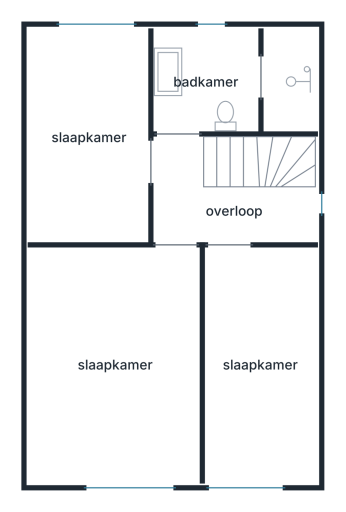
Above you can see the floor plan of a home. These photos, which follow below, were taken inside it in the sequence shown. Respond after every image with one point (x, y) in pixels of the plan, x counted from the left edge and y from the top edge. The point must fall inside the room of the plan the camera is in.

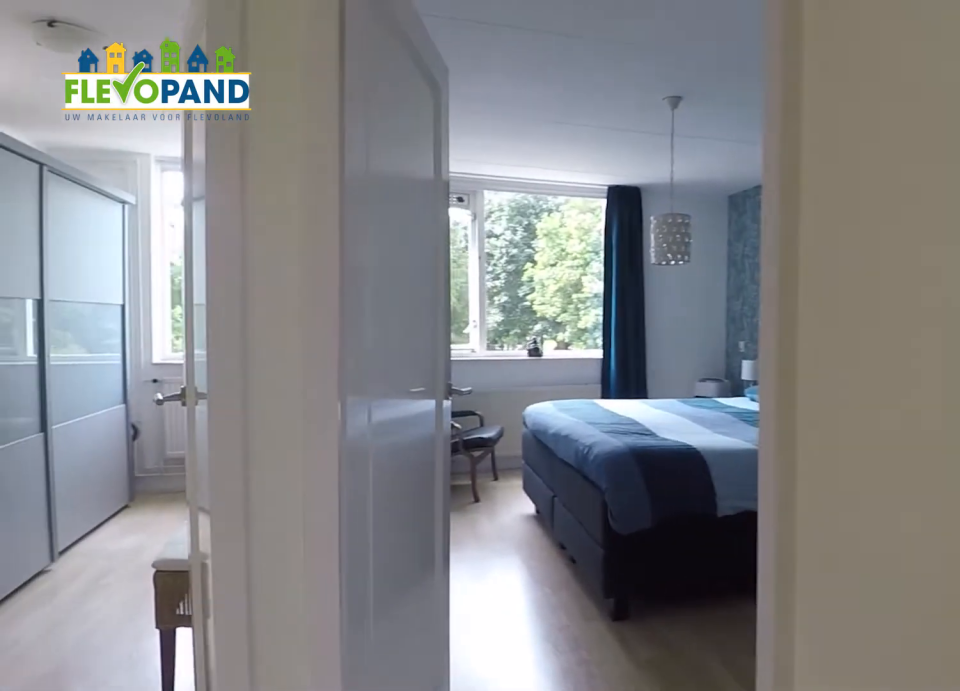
(221, 204)
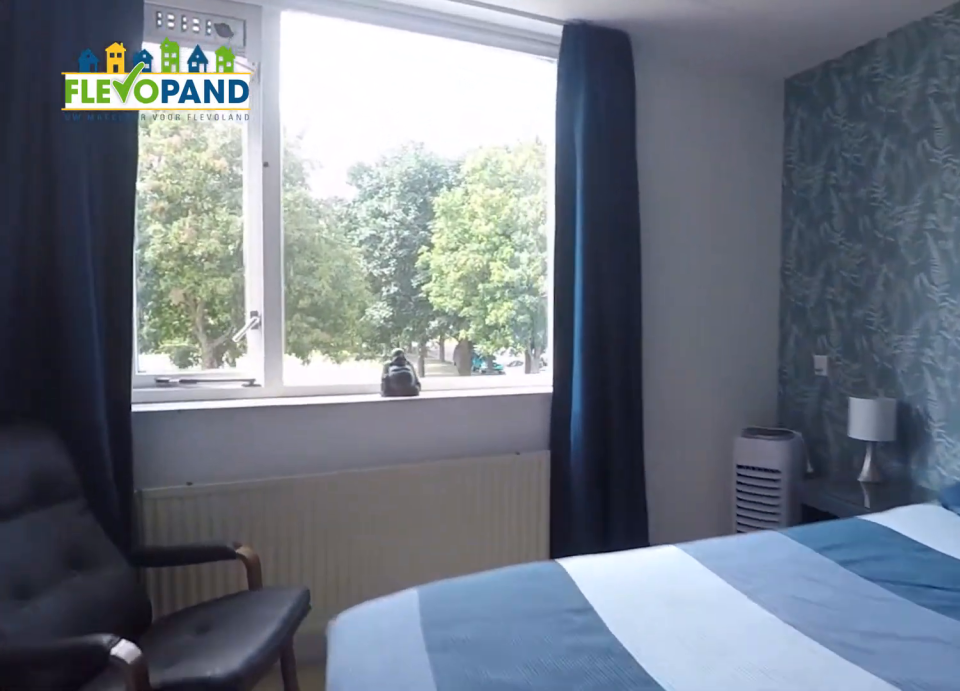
(120, 316)
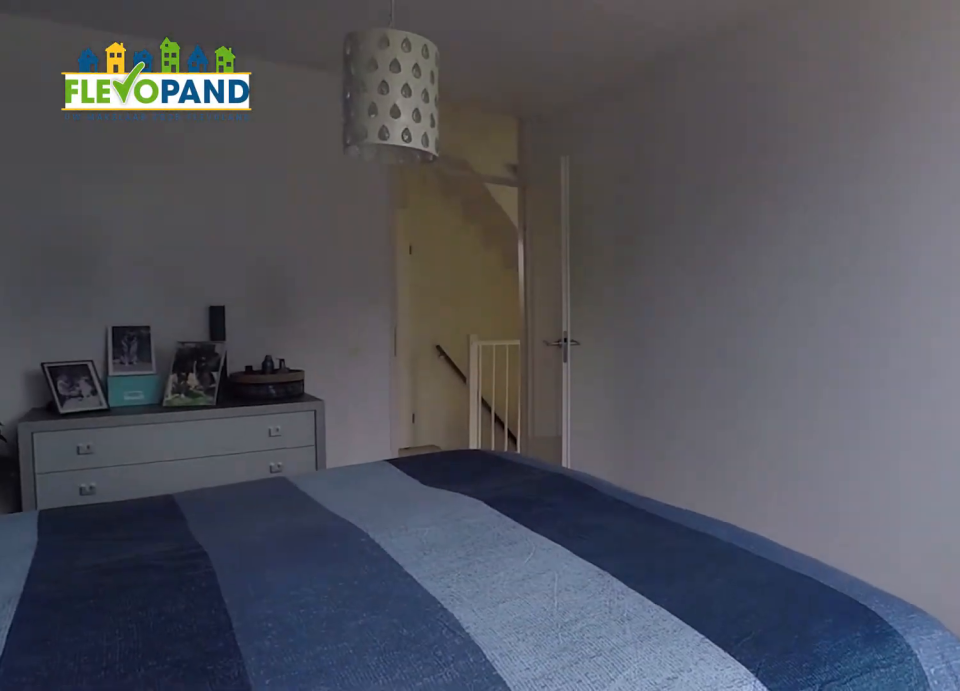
(120, 316)
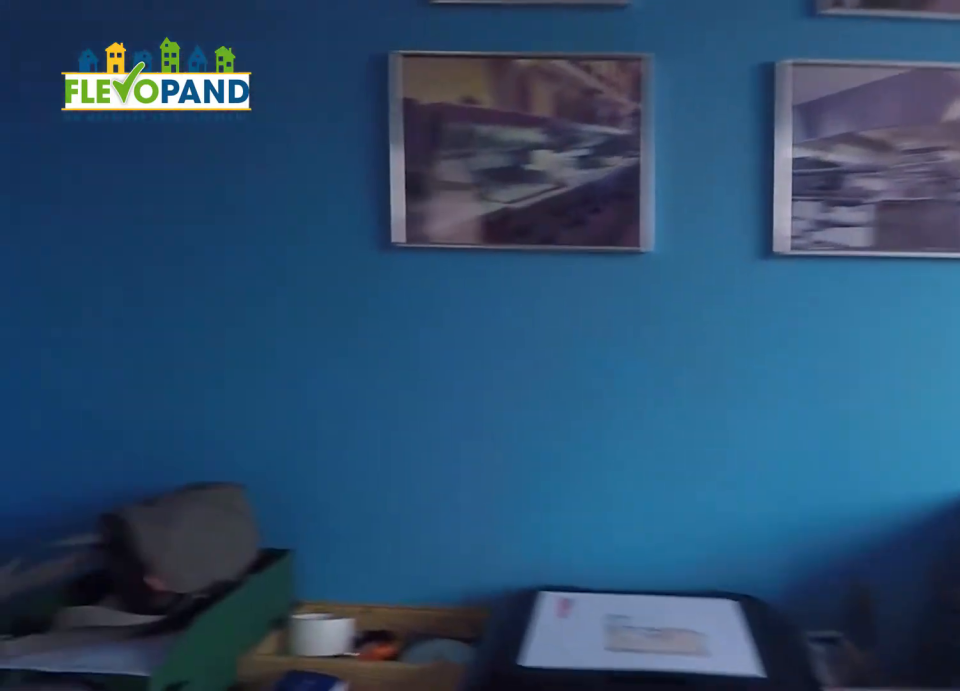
(88, 134)
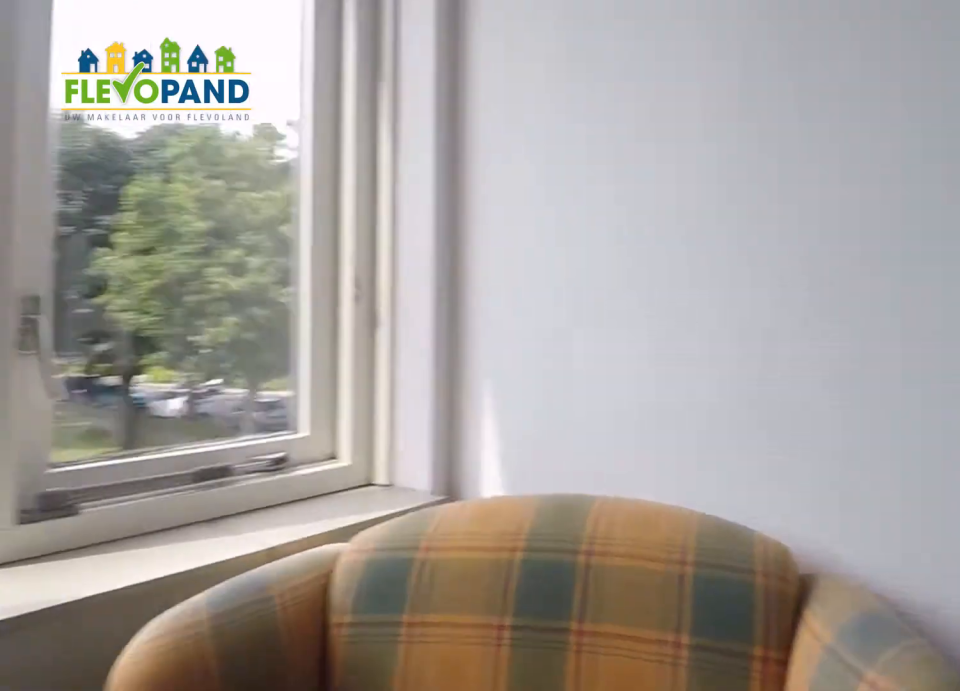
(260, 365)
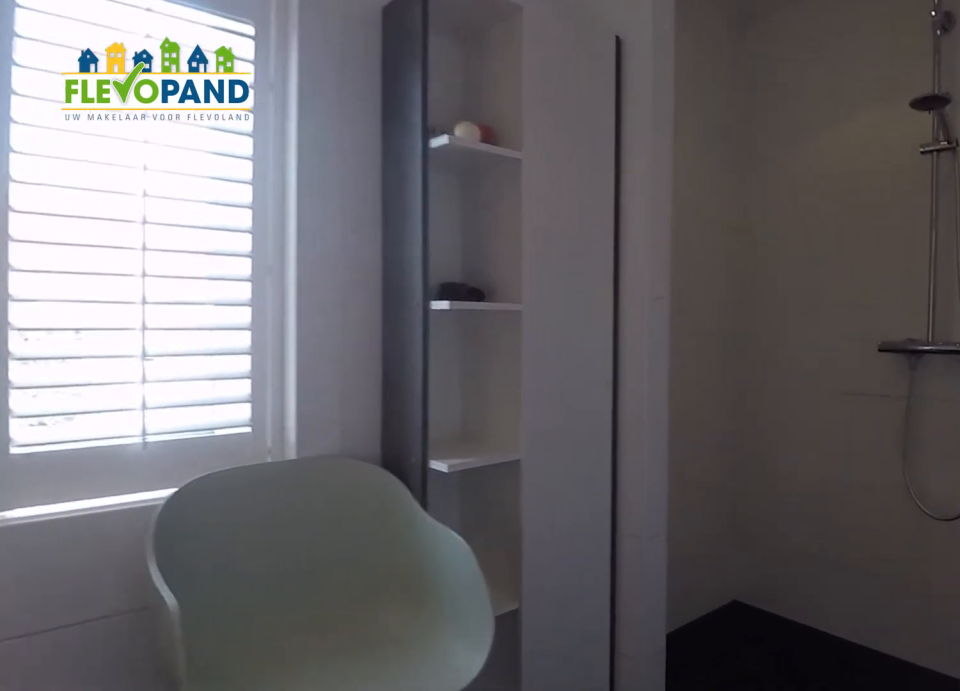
(167, 71)
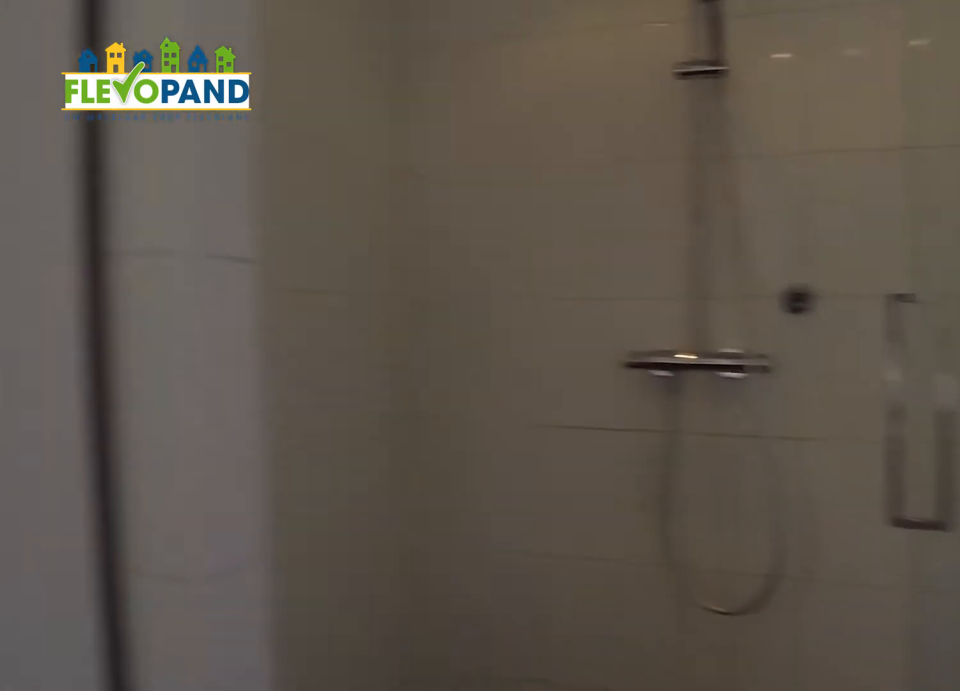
(167, 71)
